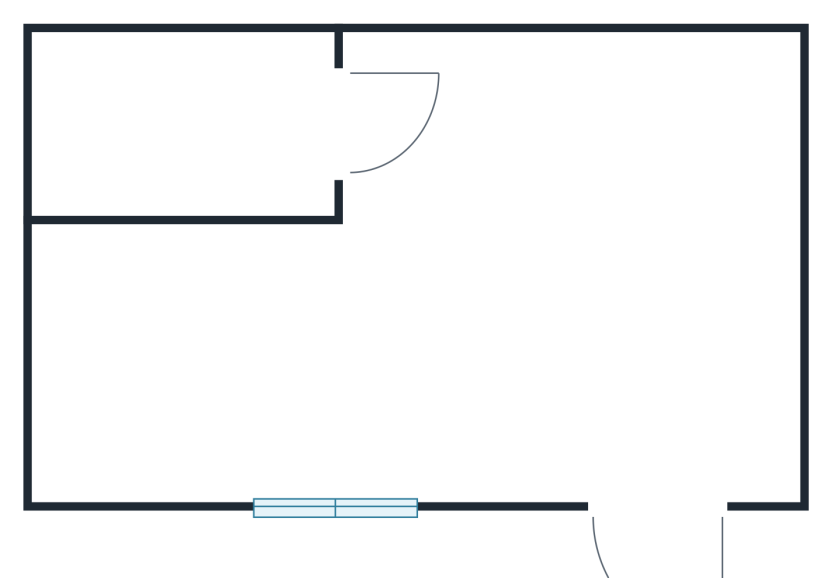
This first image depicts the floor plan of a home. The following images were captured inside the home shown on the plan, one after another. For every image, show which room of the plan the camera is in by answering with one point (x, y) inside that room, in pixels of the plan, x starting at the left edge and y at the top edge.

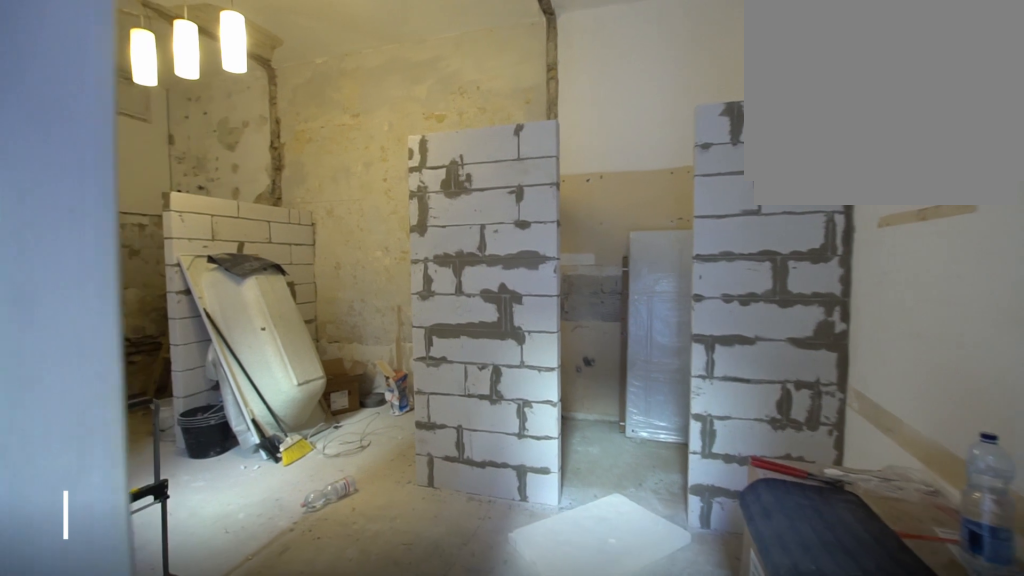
(463, 300)
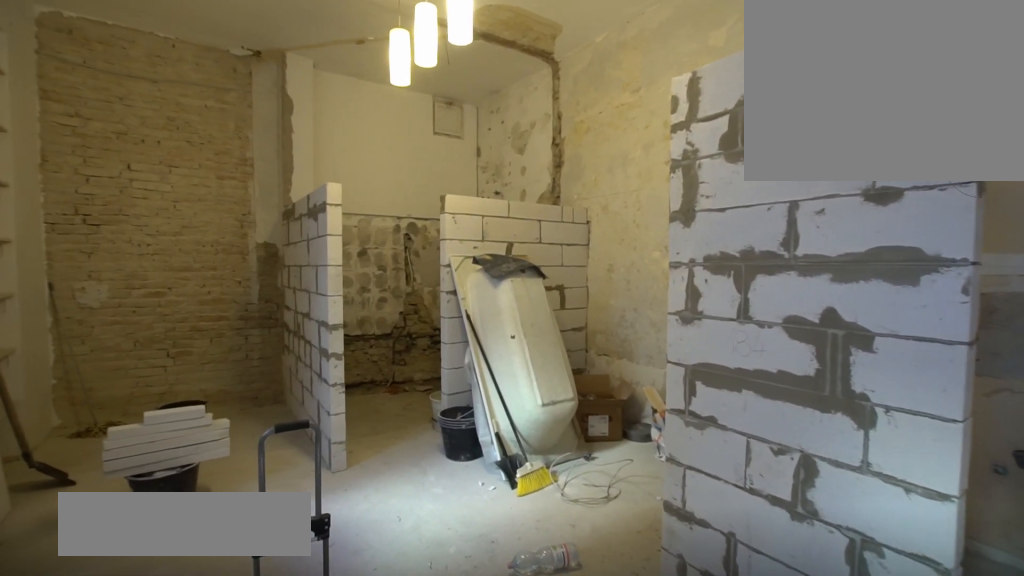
(463, 300)
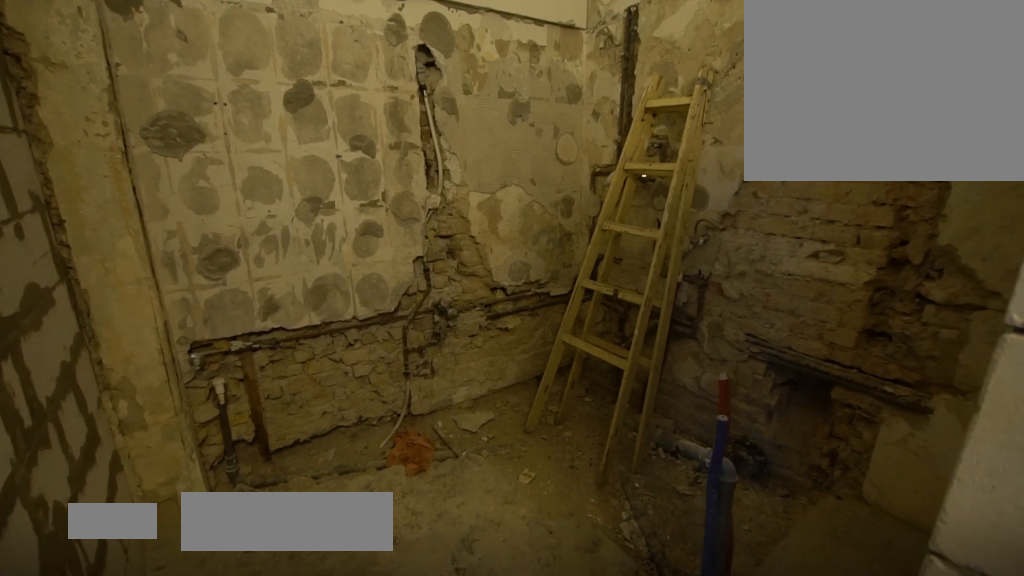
(202, 133)
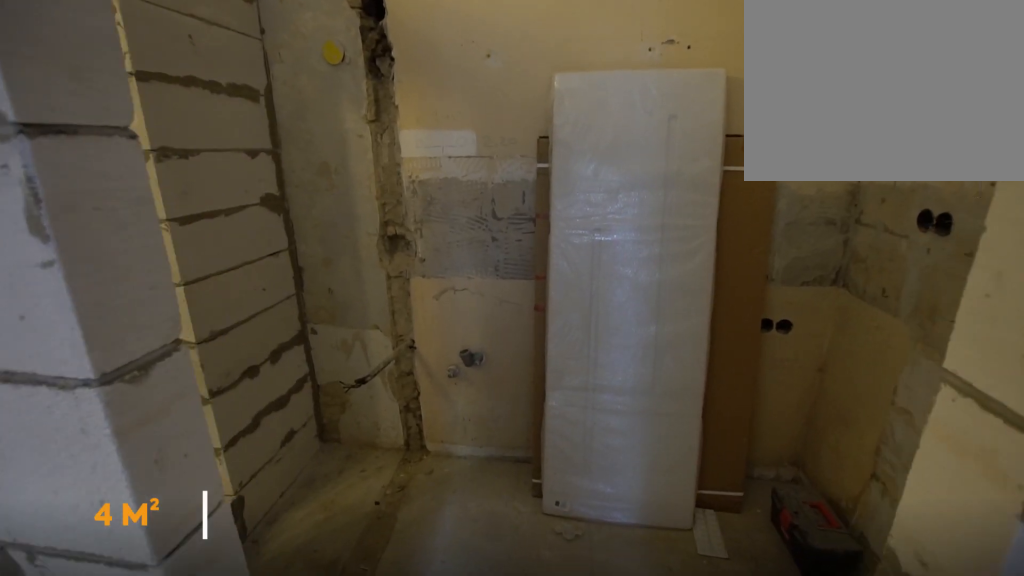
(651, 133)
